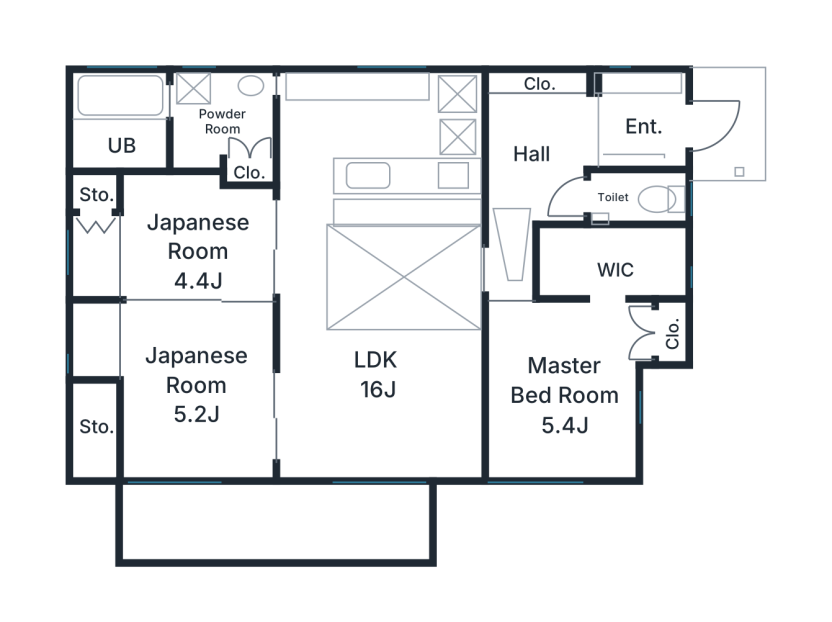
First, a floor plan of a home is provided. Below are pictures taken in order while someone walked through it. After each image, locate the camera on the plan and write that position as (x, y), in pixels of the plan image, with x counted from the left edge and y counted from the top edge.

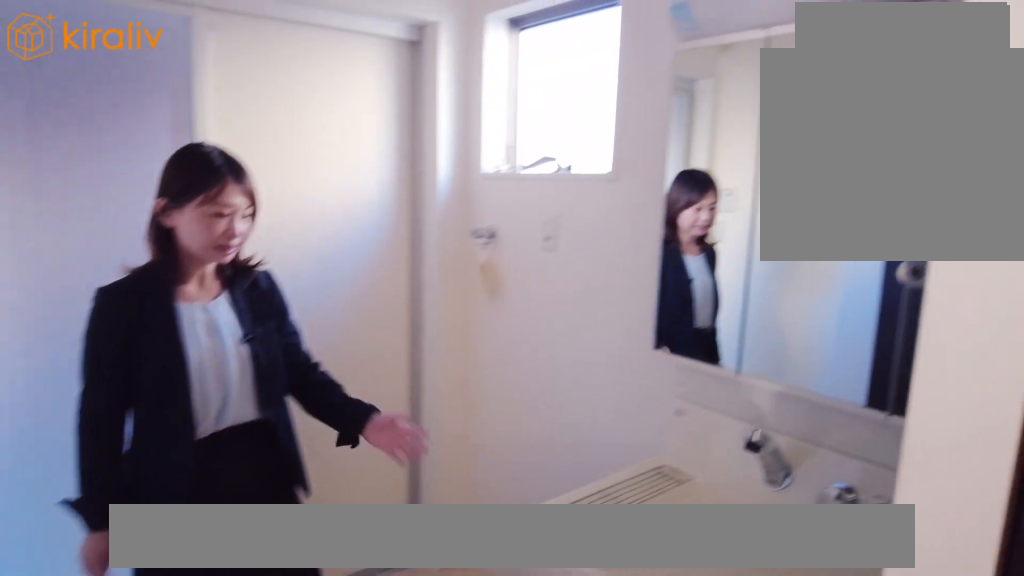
(228, 144)
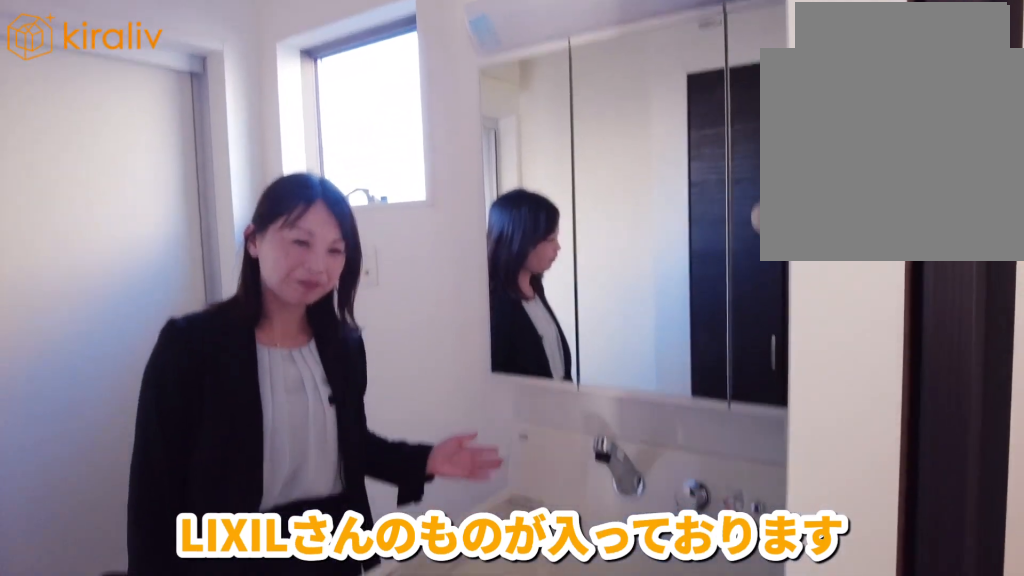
(224, 140)
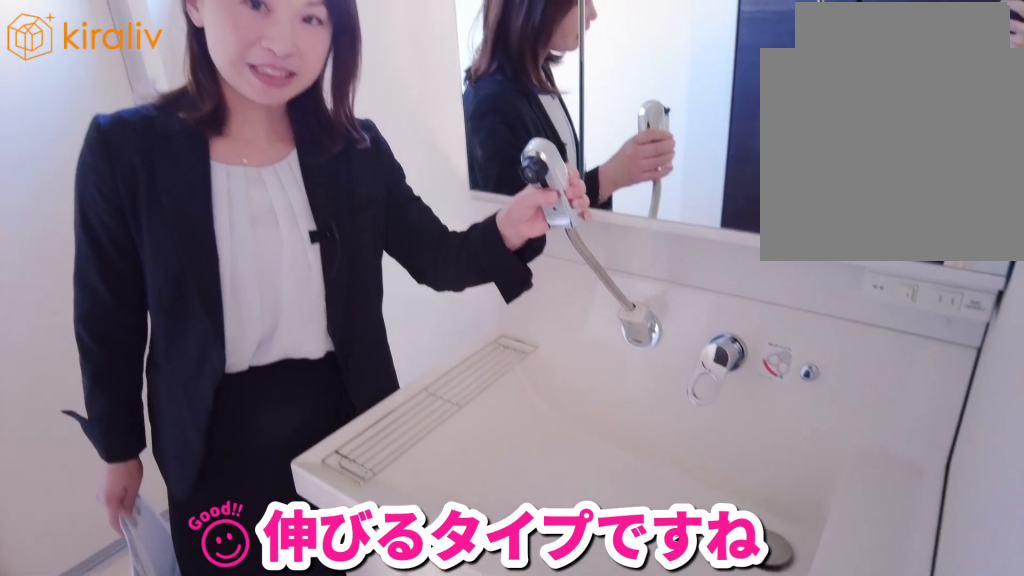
(220, 142)
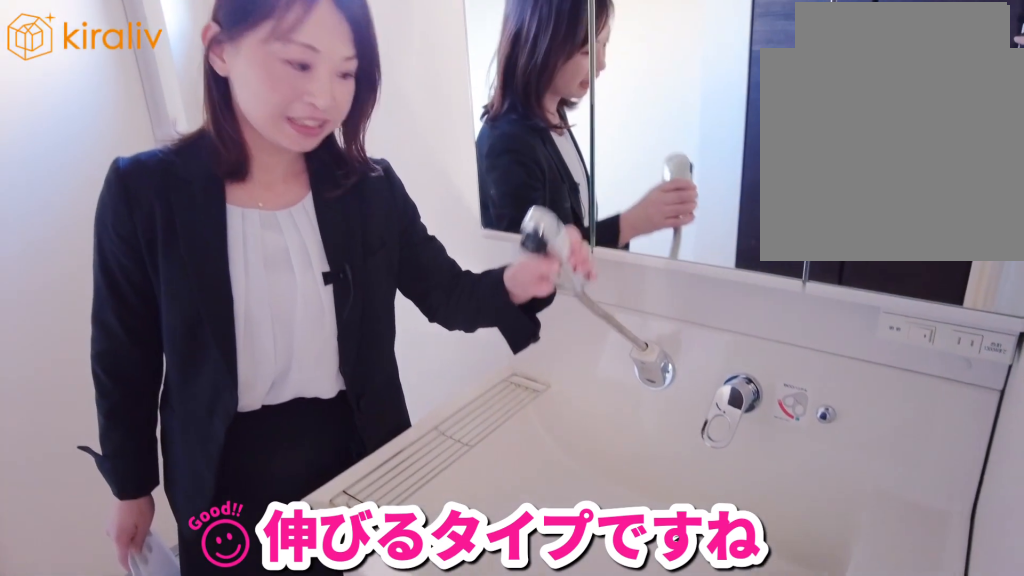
(220, 144)
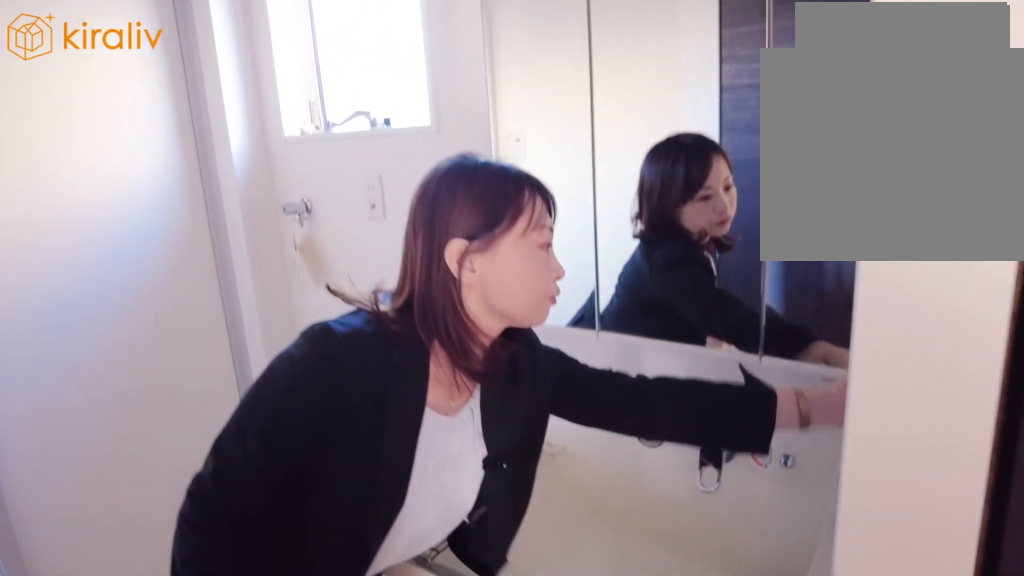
(215, 148)
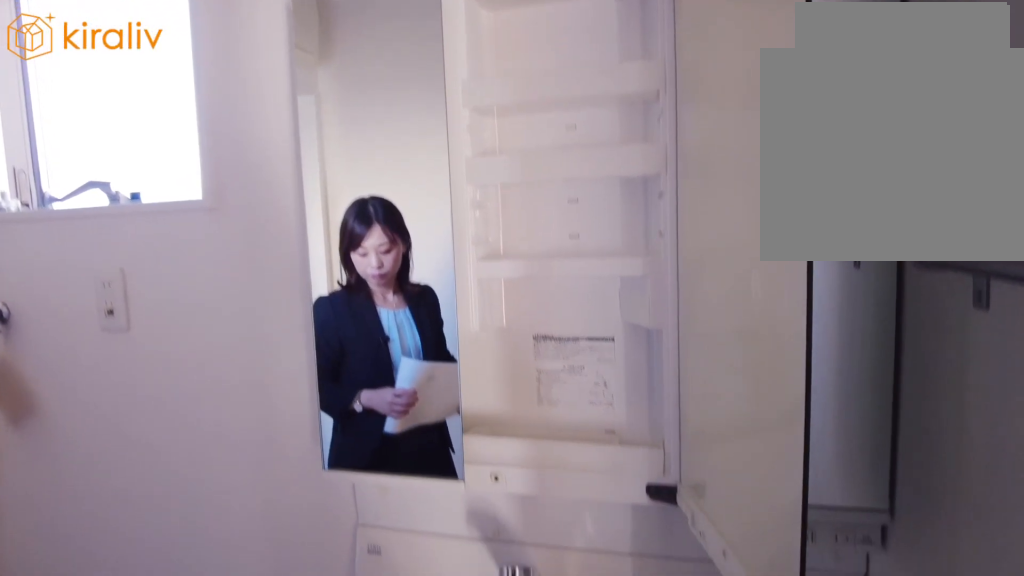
(201, 146)
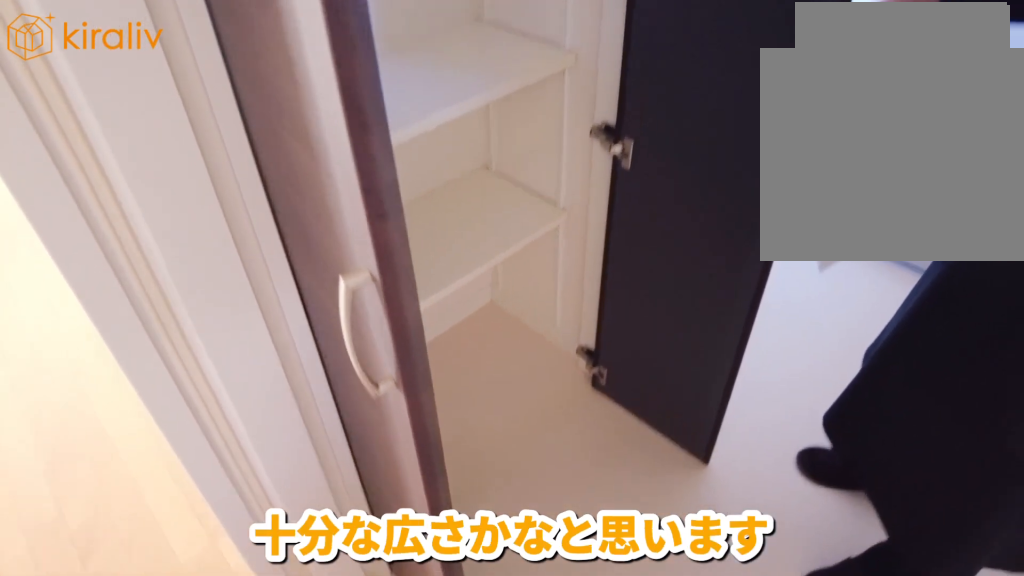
(184, 142)
